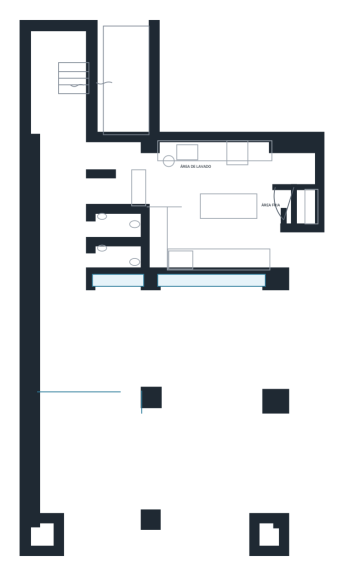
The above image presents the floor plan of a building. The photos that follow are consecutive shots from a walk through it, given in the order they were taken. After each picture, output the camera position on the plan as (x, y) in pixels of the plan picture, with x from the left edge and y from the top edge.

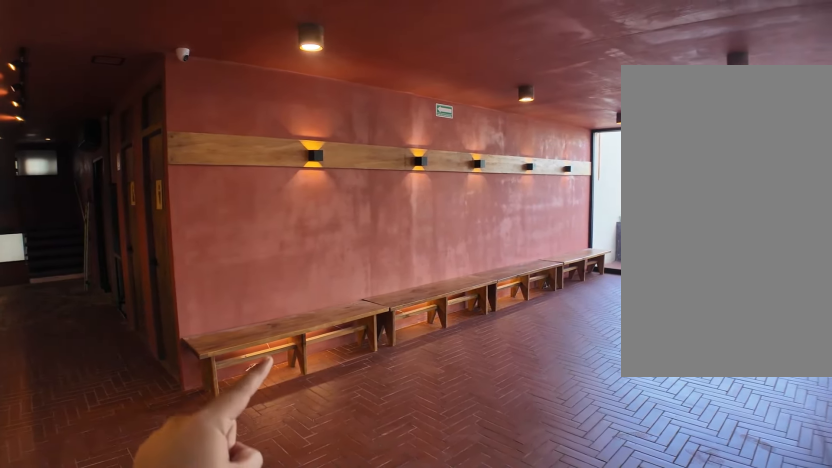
(68, 329)
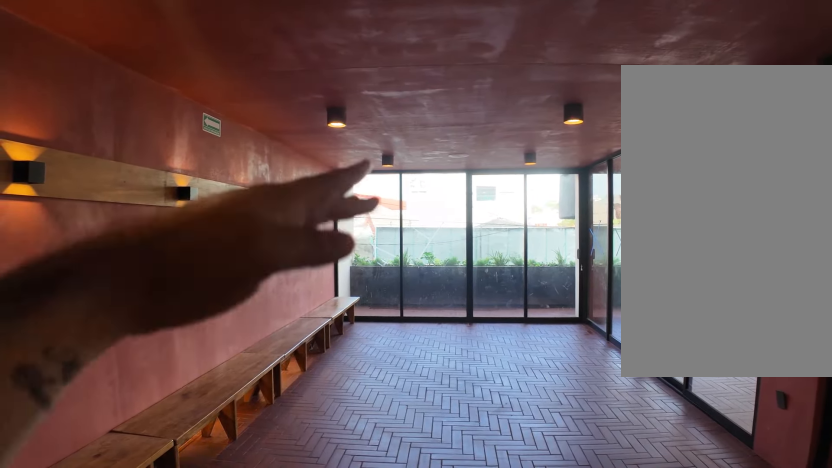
(68, 329)
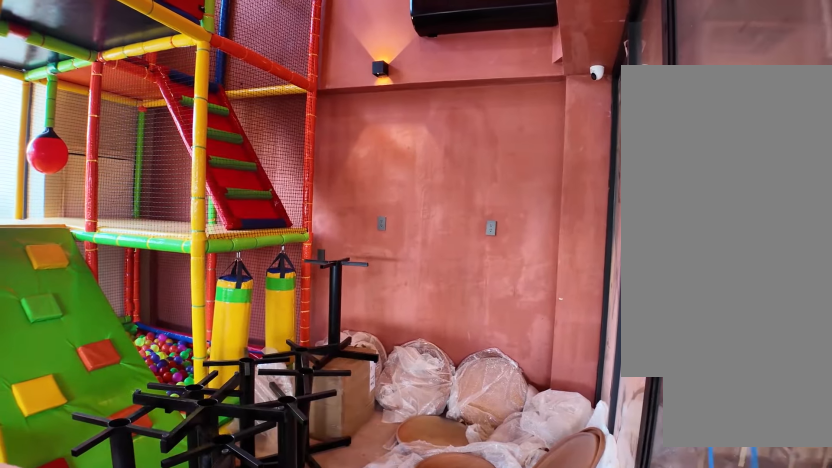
(123, 434)
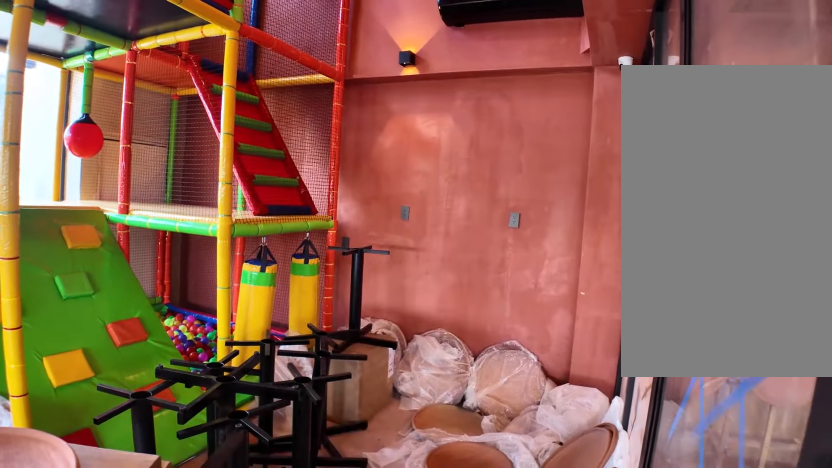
(126, 431)
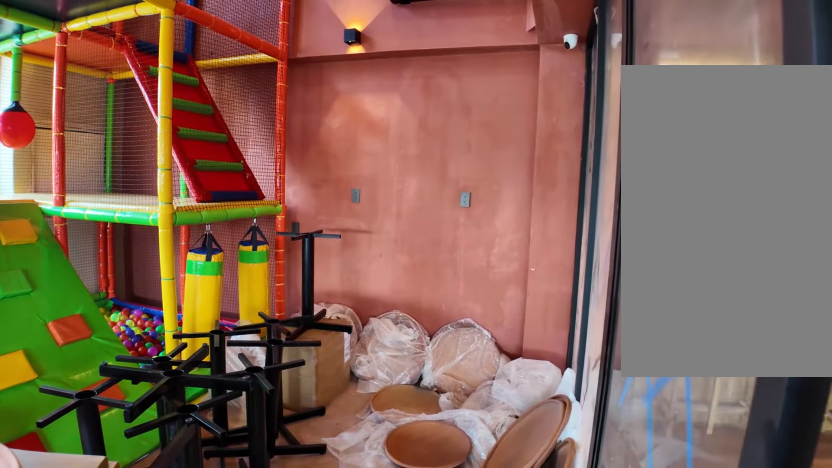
(126, 432)
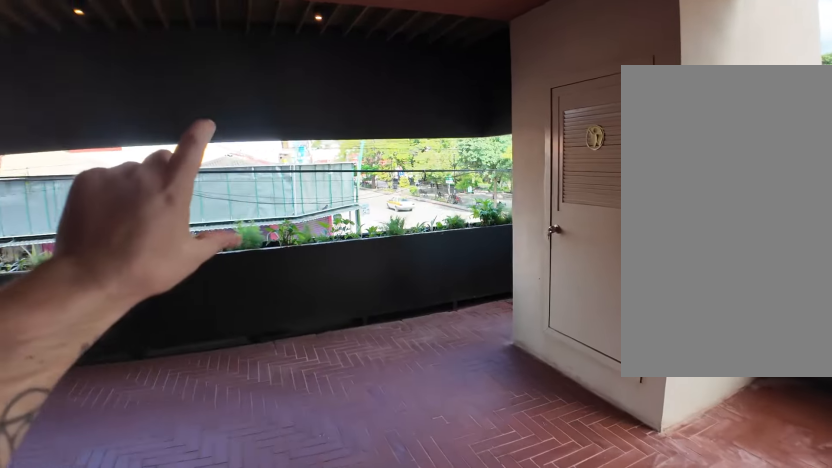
(233, 463)
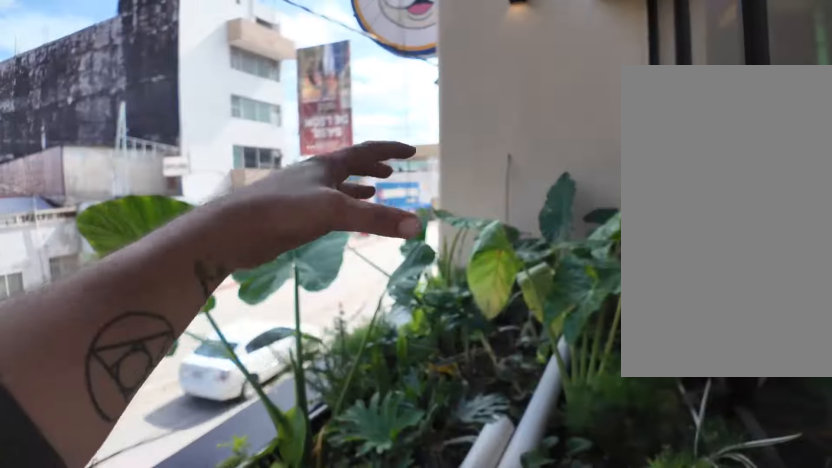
(235, 461)
